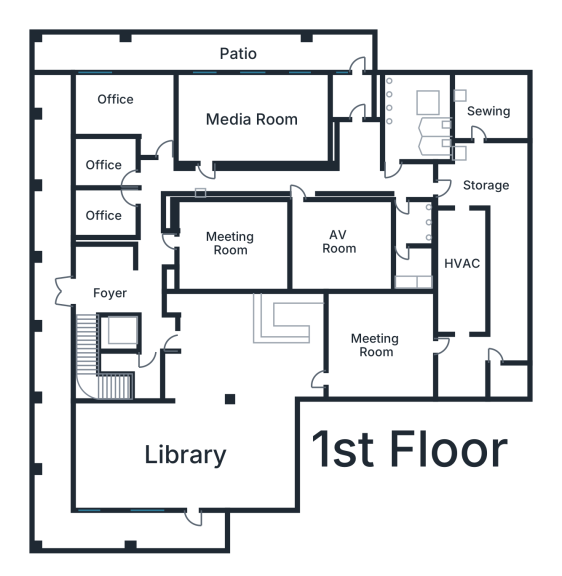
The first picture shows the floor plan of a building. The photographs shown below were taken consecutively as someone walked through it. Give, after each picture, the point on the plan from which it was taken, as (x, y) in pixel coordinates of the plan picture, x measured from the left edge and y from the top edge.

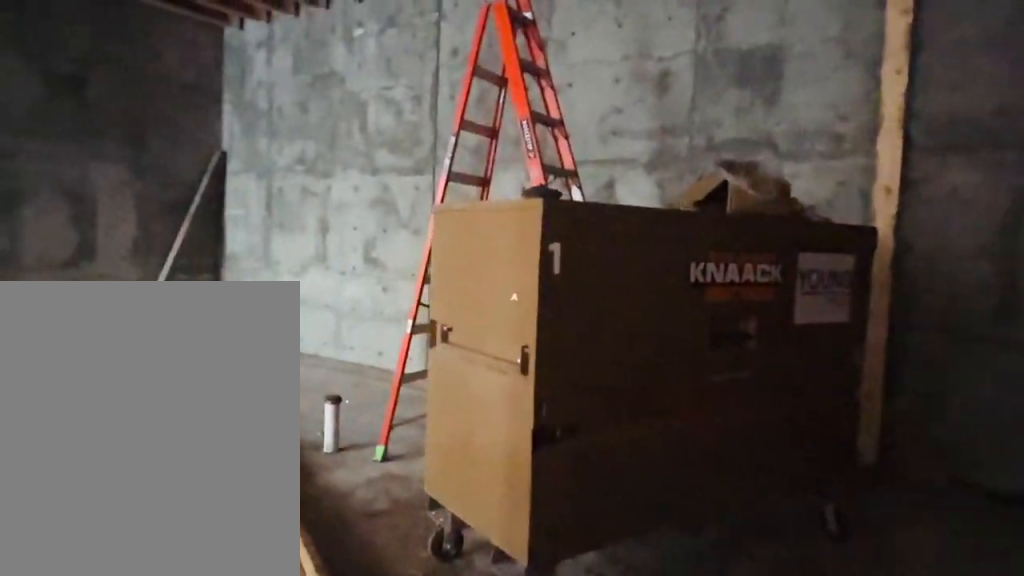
(471, 167)
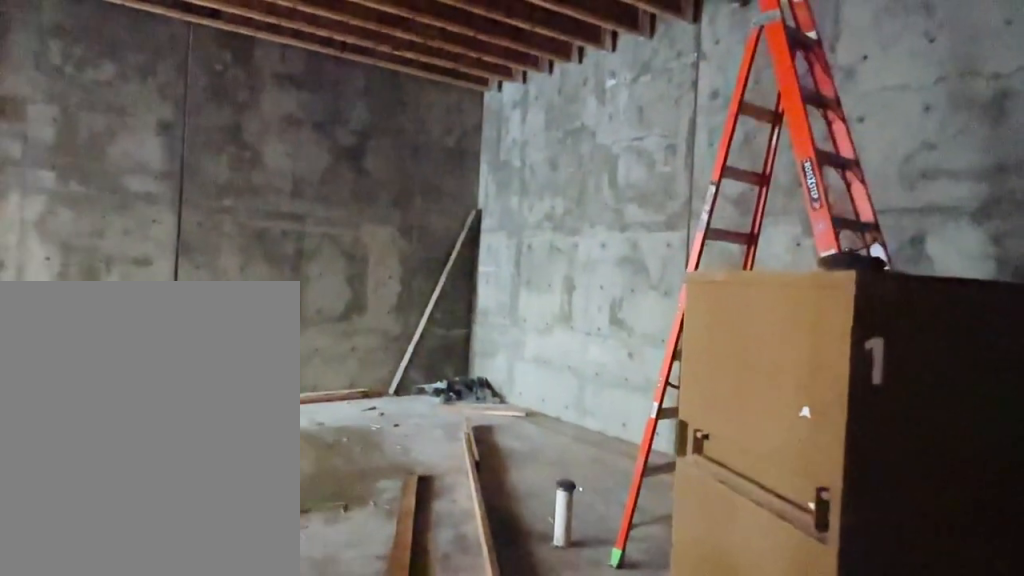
(482, 165)
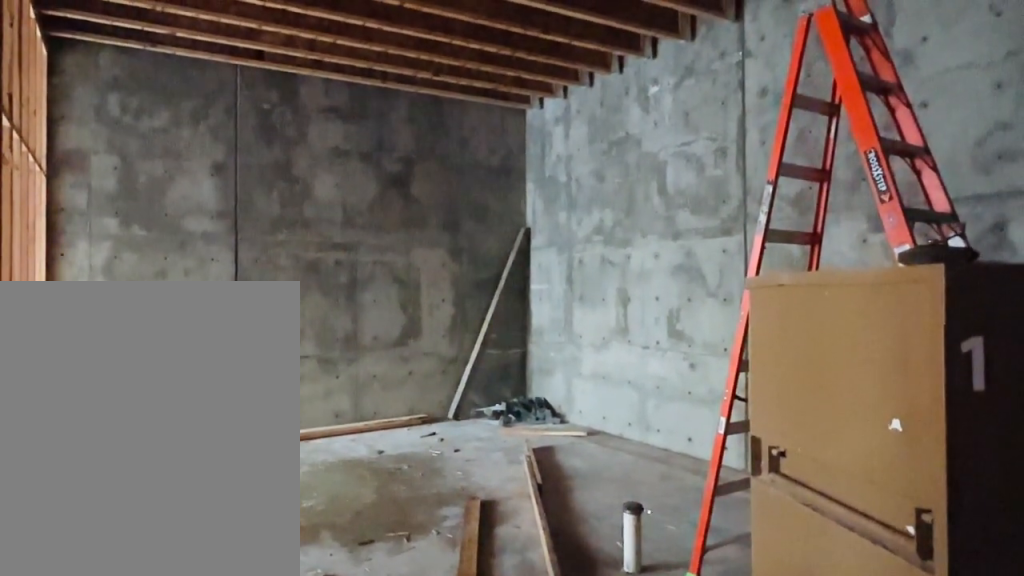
(482, 165)
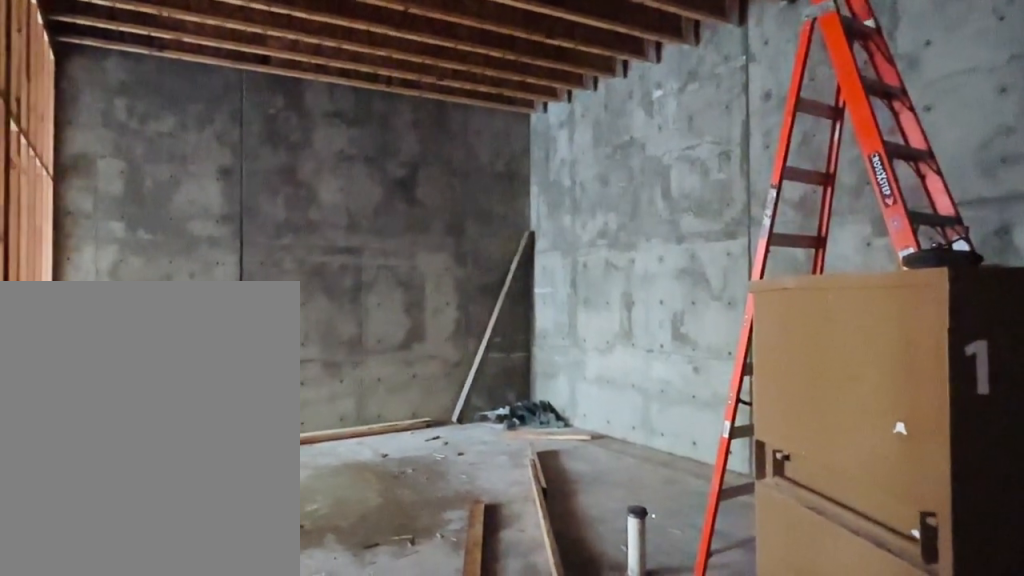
(482, 165)
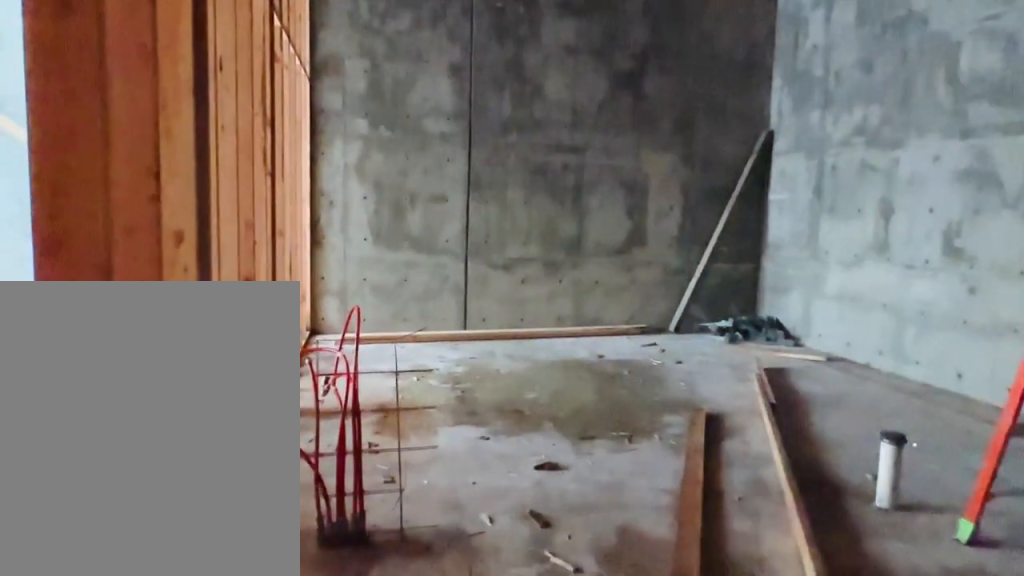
(482, 166)
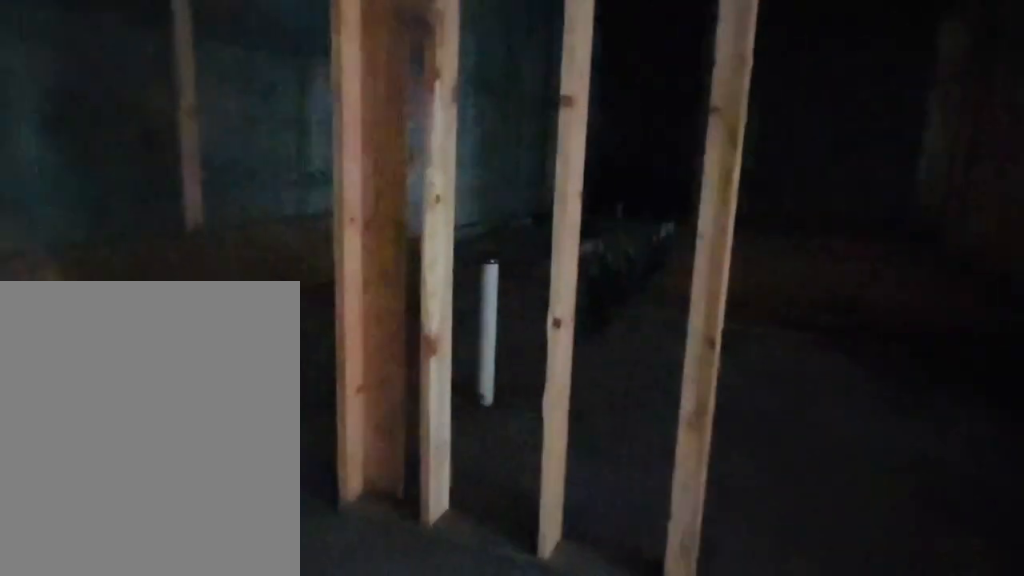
(482, 168)
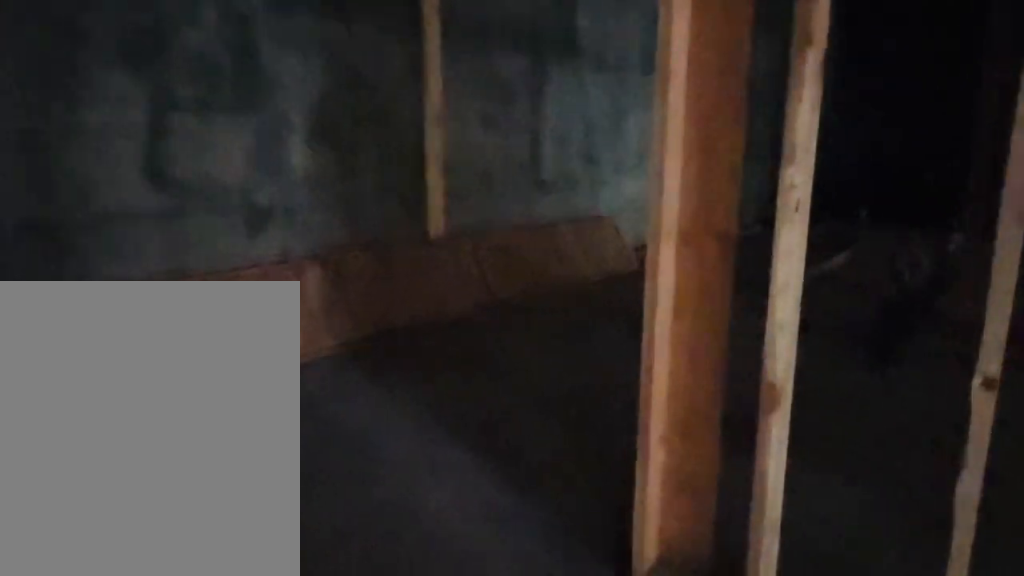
(483, 169)
